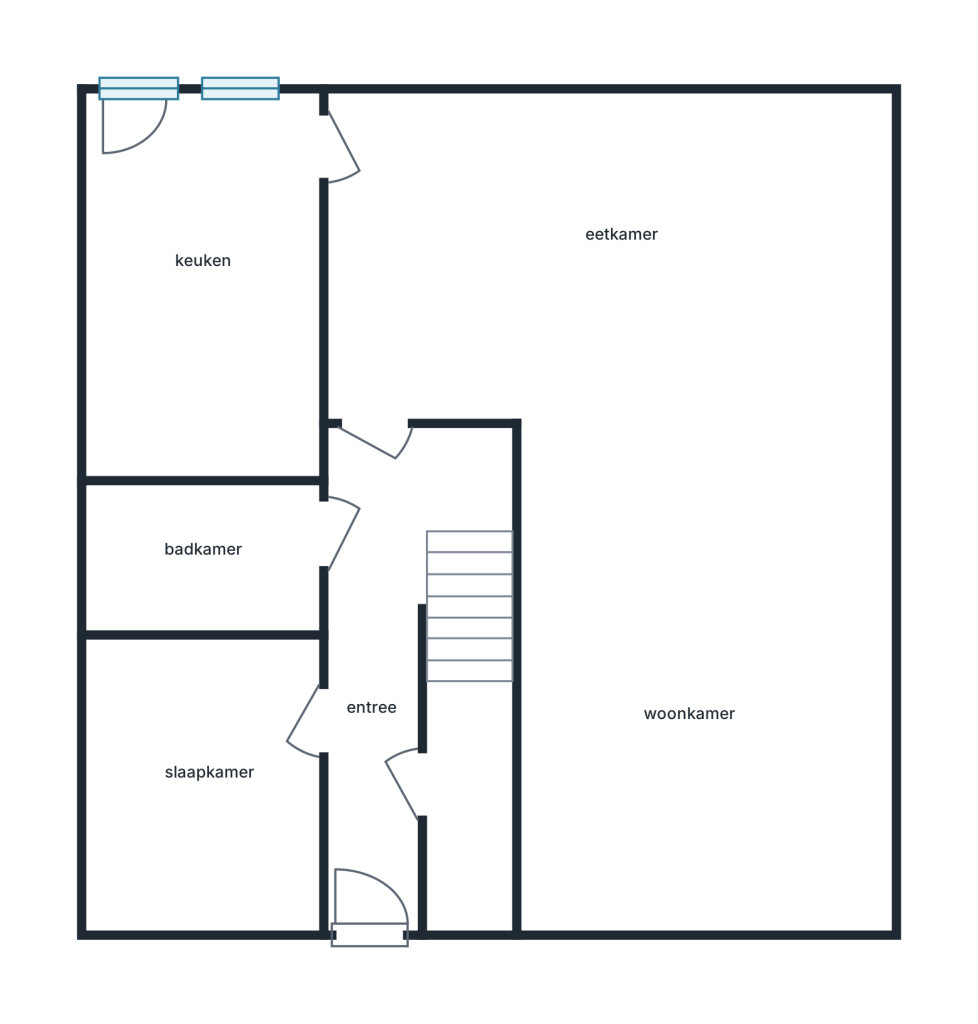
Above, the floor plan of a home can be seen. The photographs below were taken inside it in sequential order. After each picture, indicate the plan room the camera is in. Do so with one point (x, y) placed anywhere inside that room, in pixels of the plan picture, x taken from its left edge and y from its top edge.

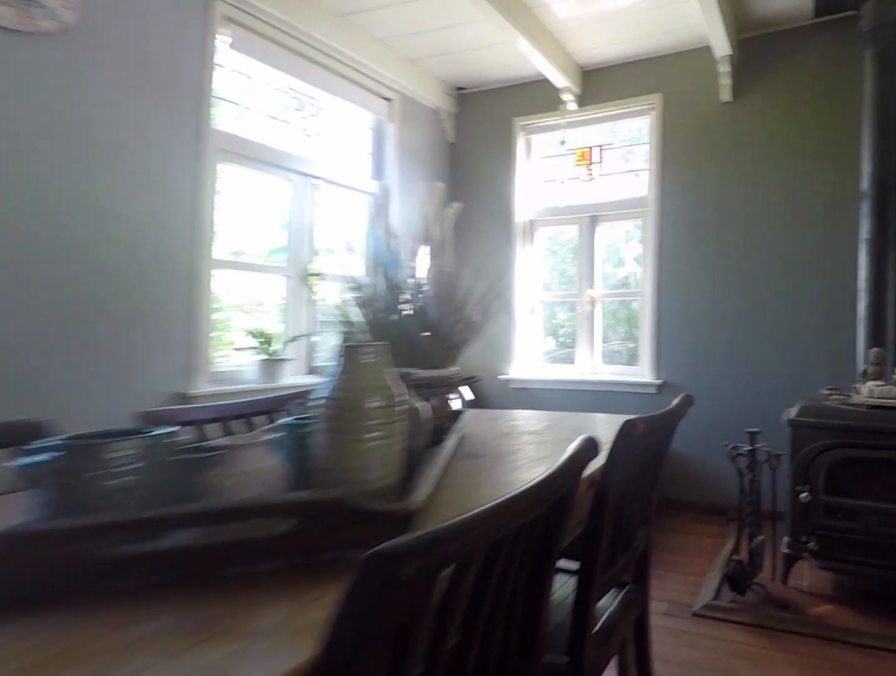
(875, 193)
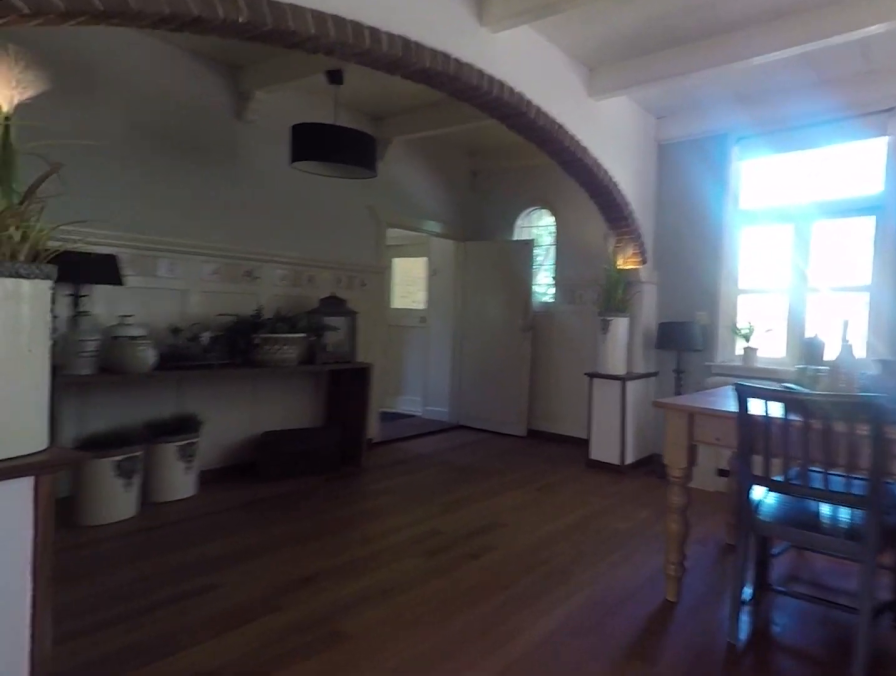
(875, 190)
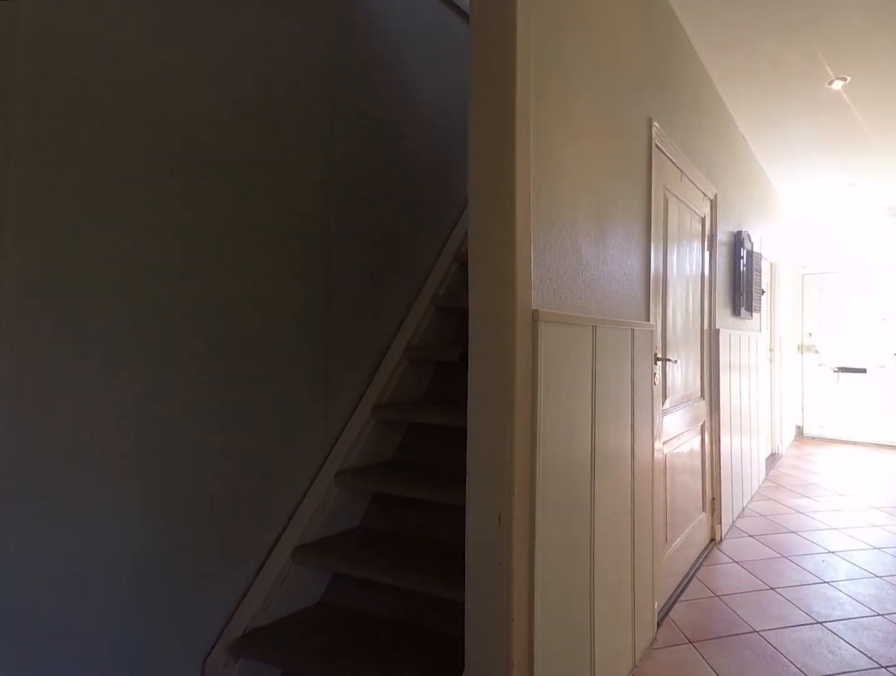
(389, 643)
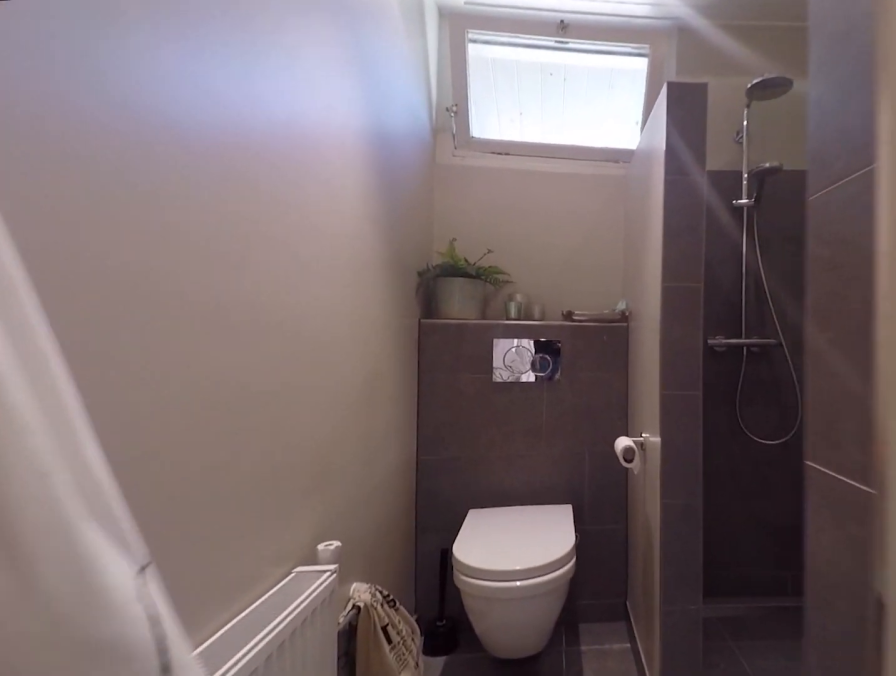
(205, 557)
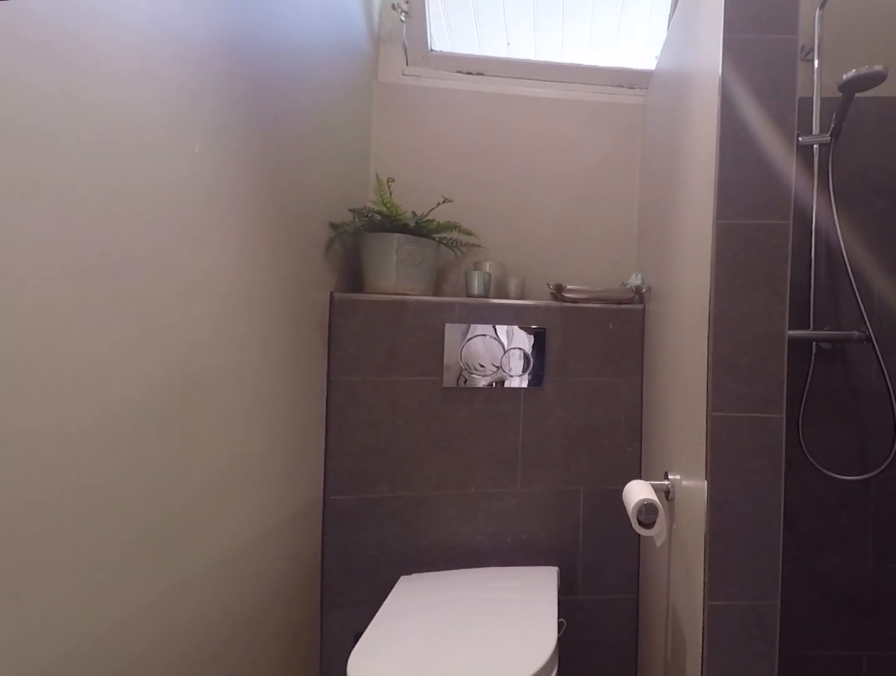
(205, 557)
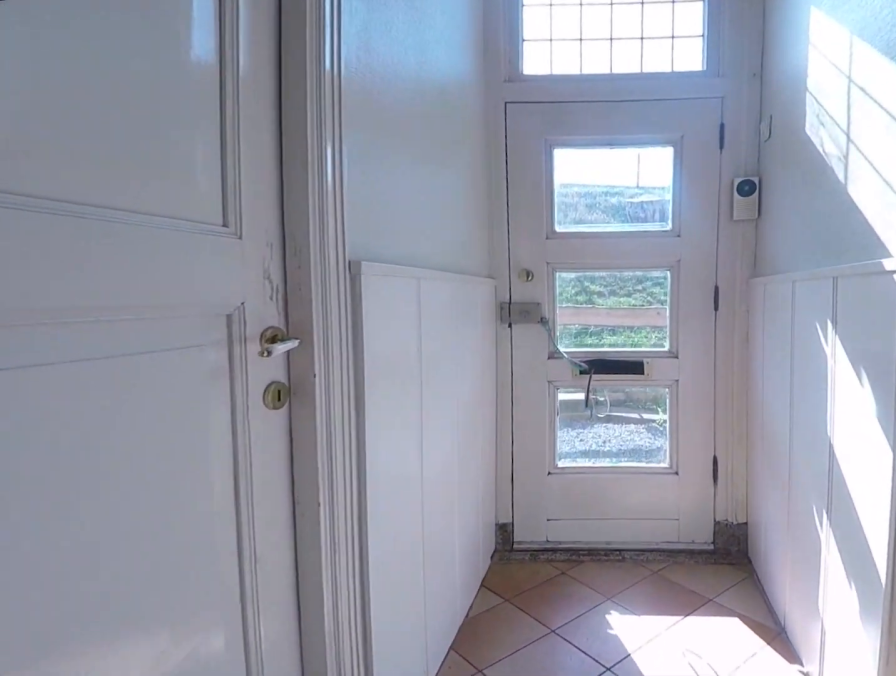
(389, 644)
